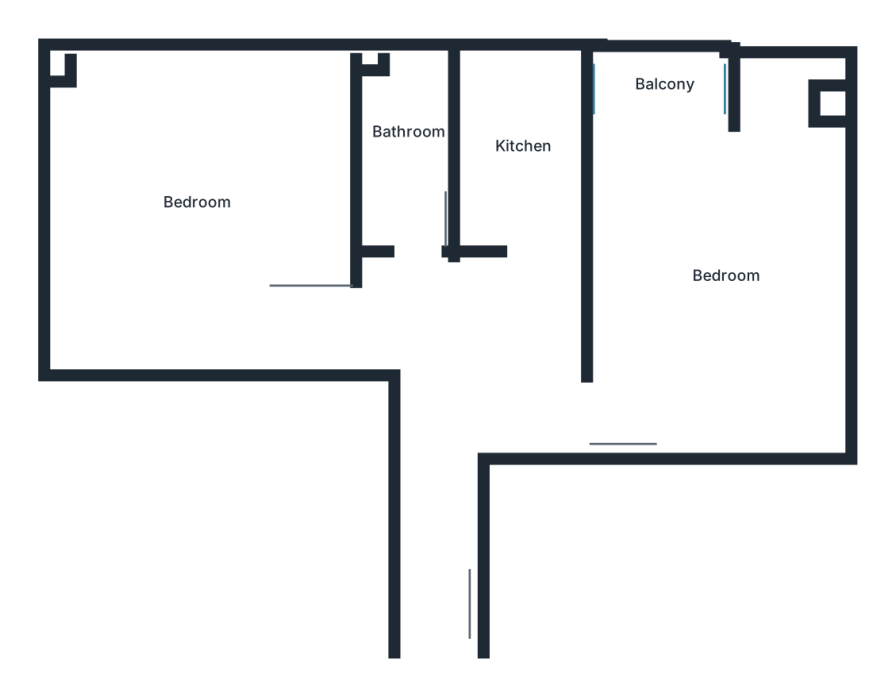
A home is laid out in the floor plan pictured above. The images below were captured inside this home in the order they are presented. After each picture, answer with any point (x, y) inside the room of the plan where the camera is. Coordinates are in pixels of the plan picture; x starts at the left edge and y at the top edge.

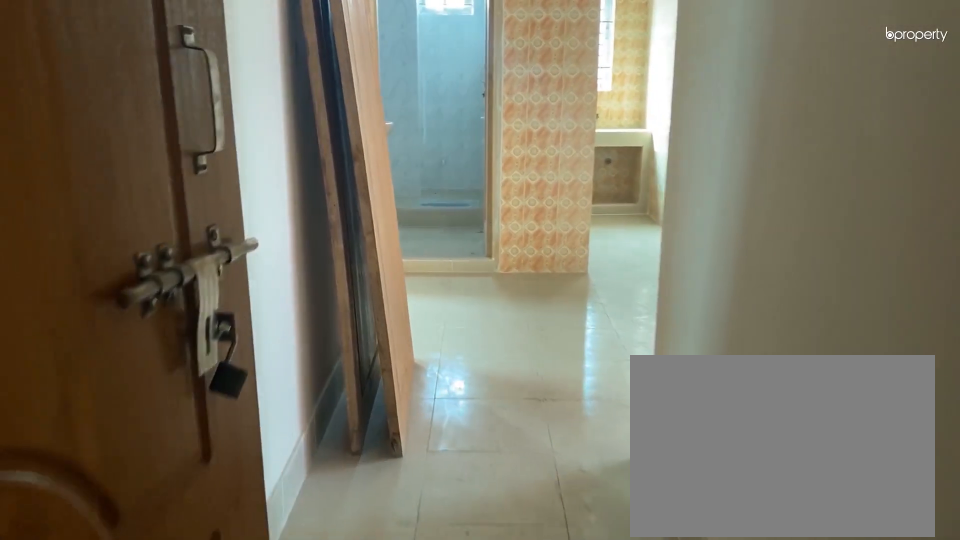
(442, 578)
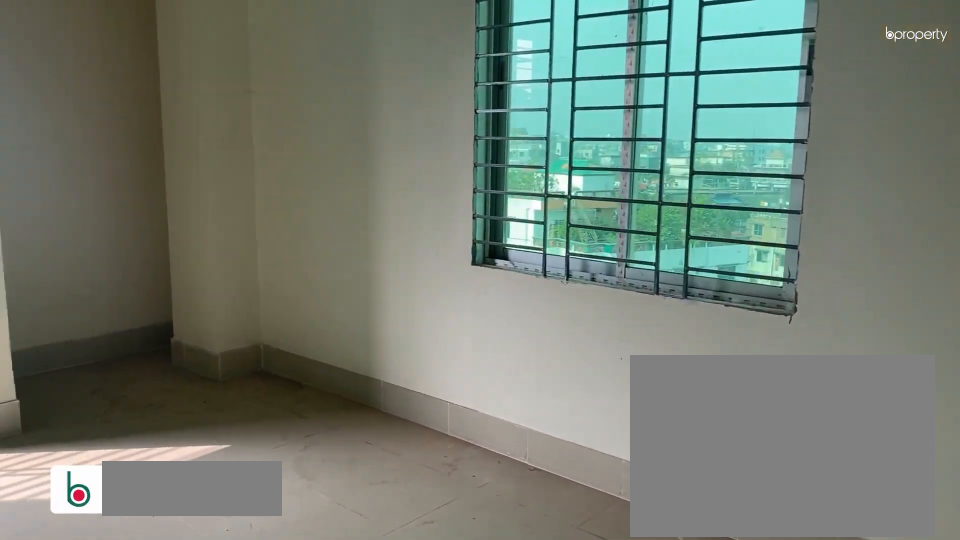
(722, 264)
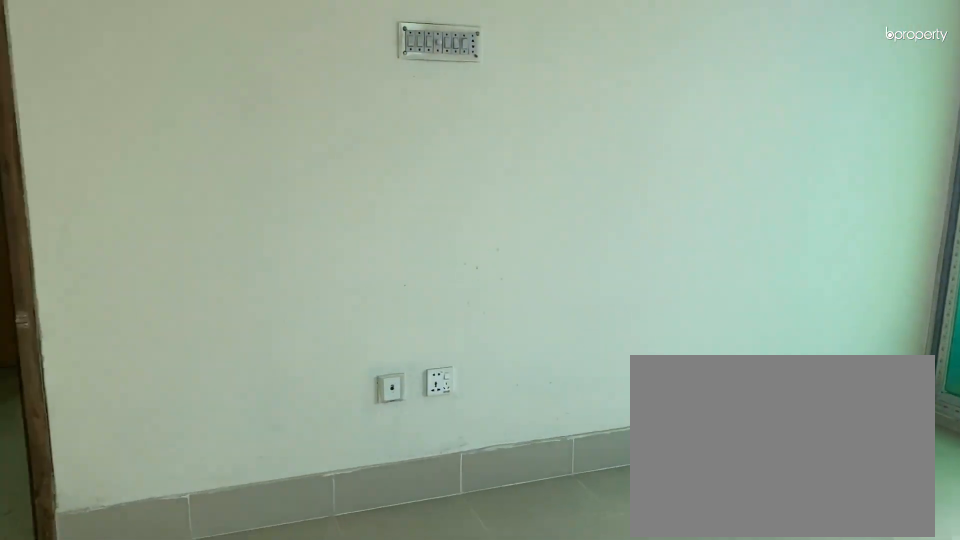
(722, 264)
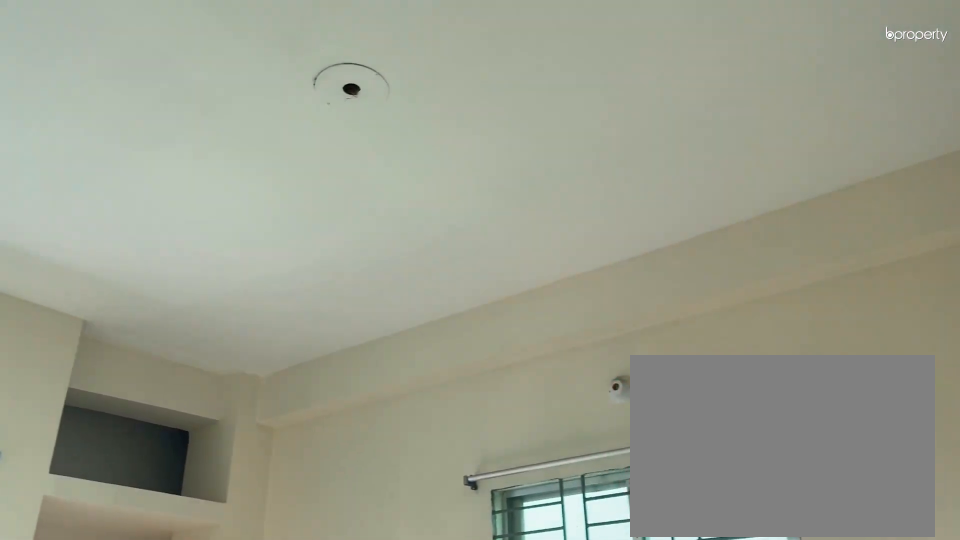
(722, 264)
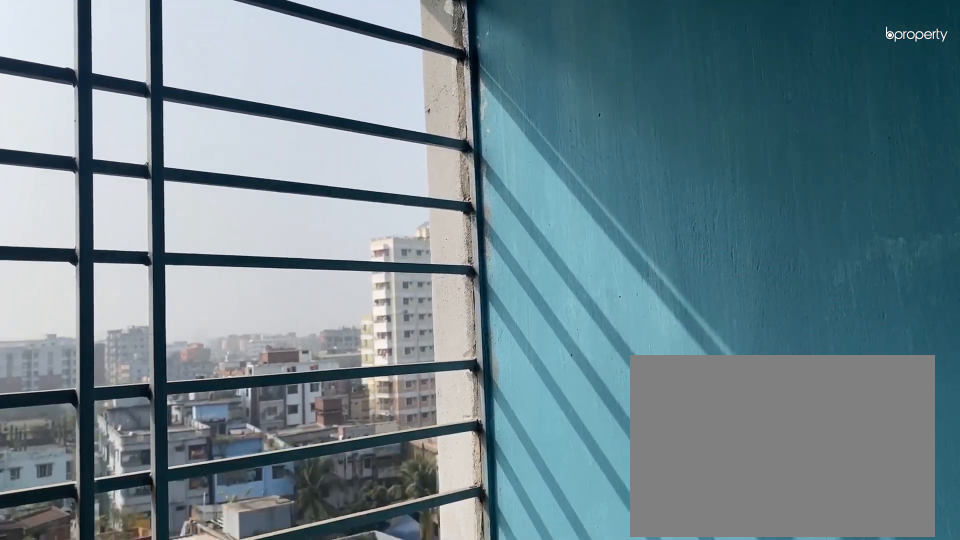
(655, 97)
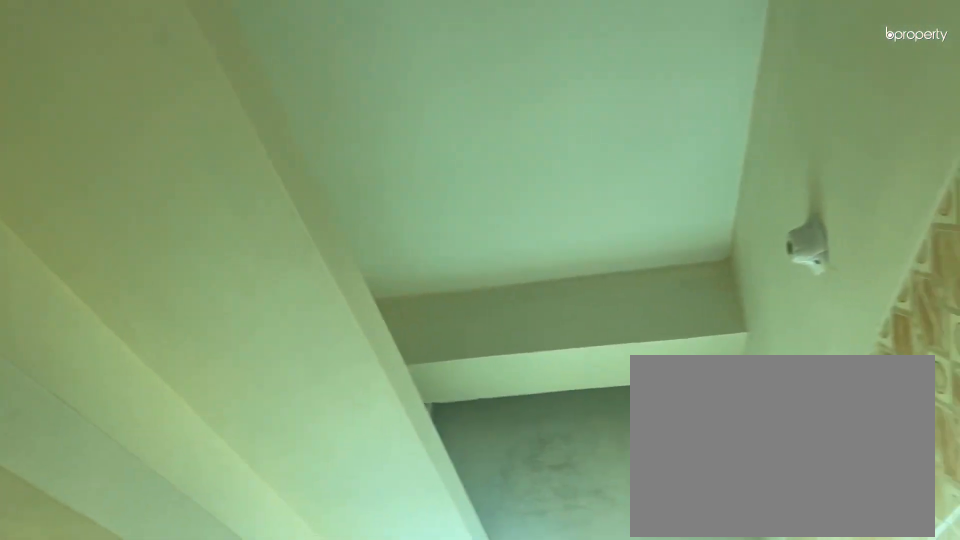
(505, 164)
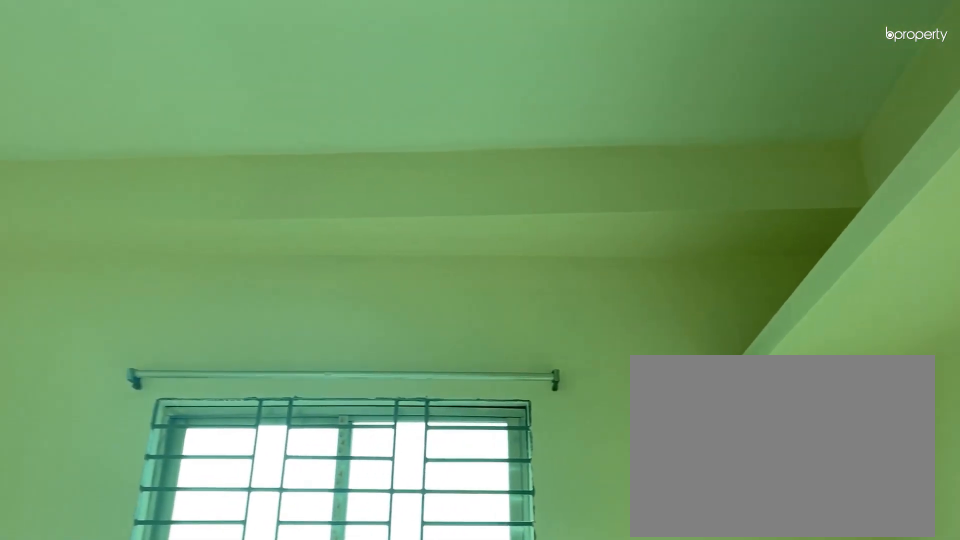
(197, 193)
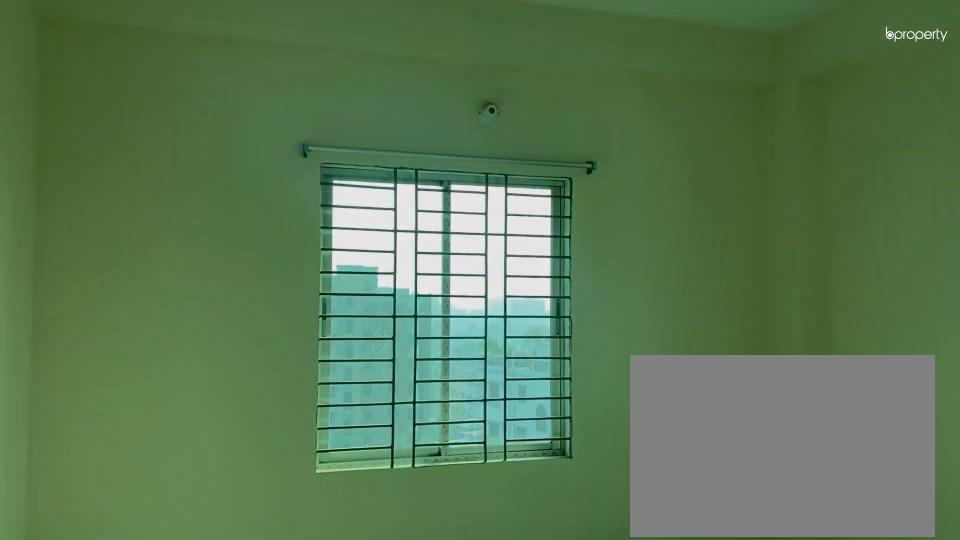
(197, 193)
